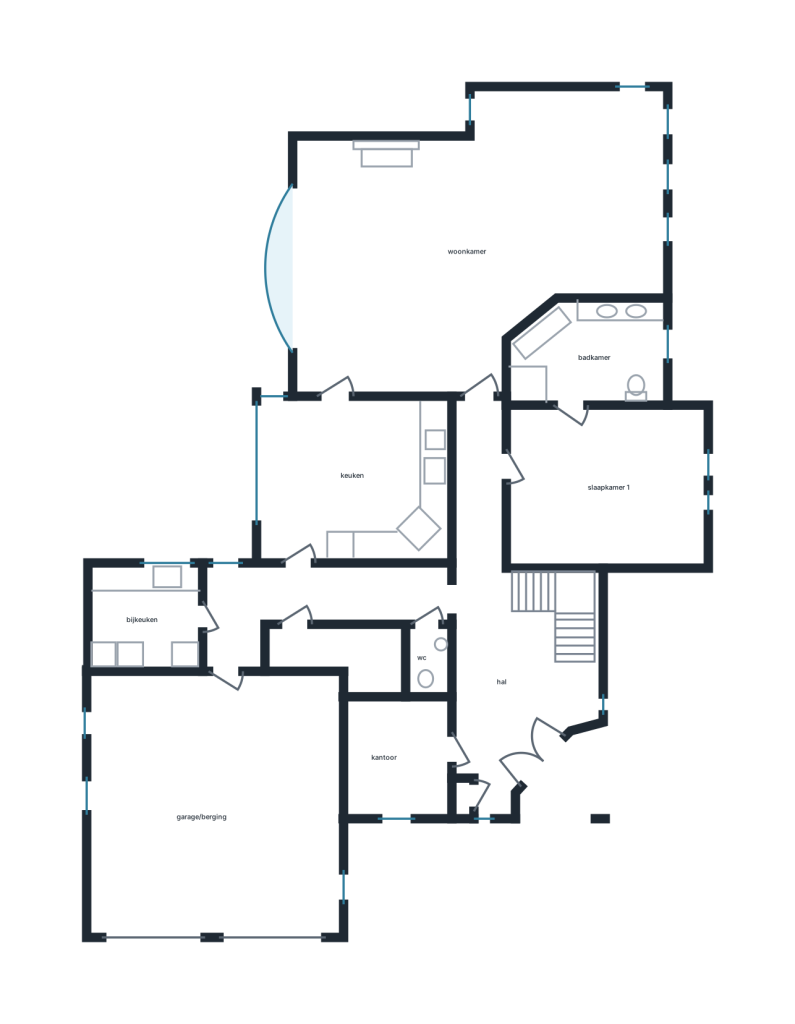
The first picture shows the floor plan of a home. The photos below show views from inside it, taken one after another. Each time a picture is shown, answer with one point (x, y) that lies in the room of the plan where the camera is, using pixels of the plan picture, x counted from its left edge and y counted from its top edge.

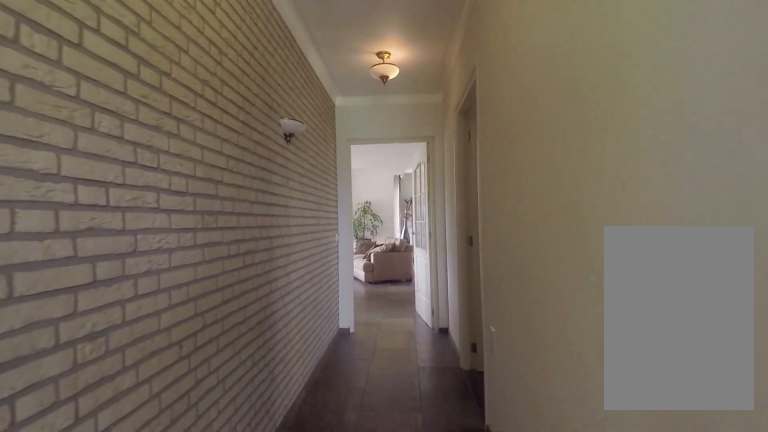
(501, 633)
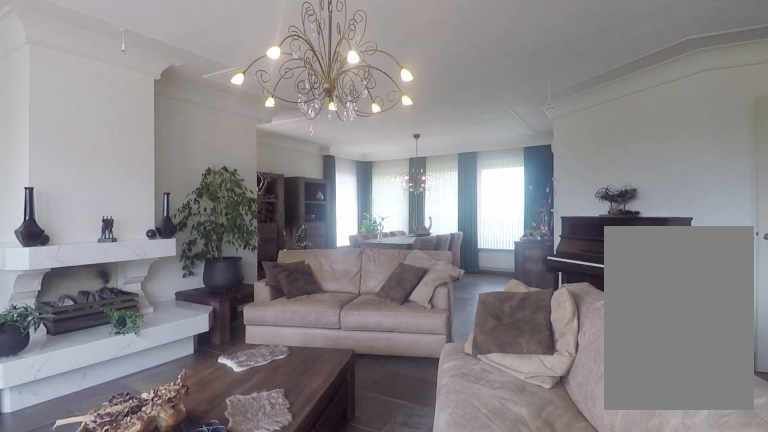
(463, 239)
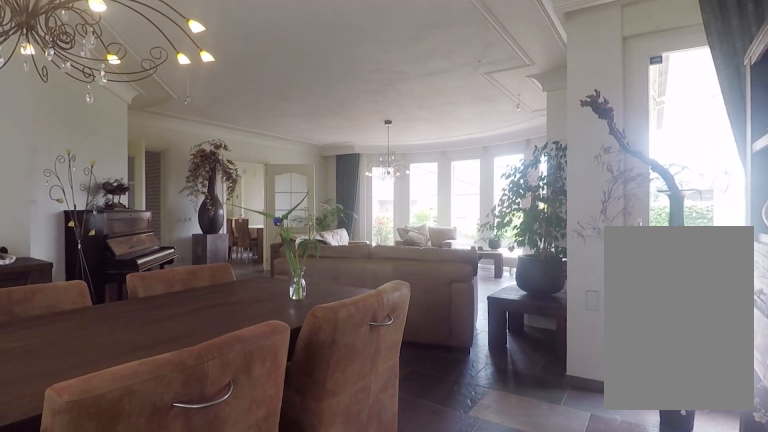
(463, 239)
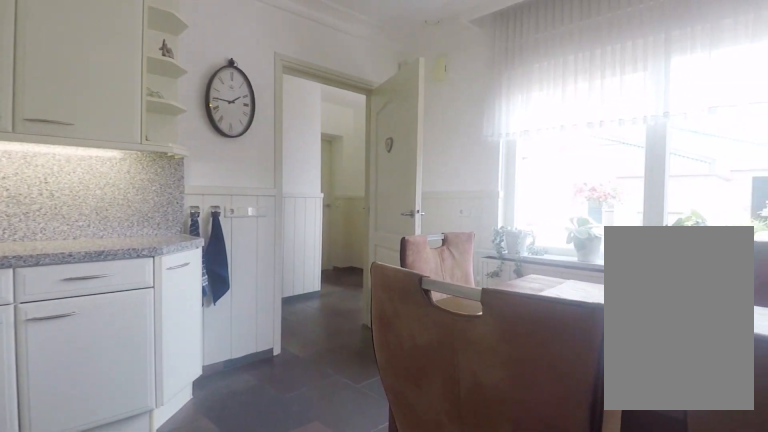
(355, 478)
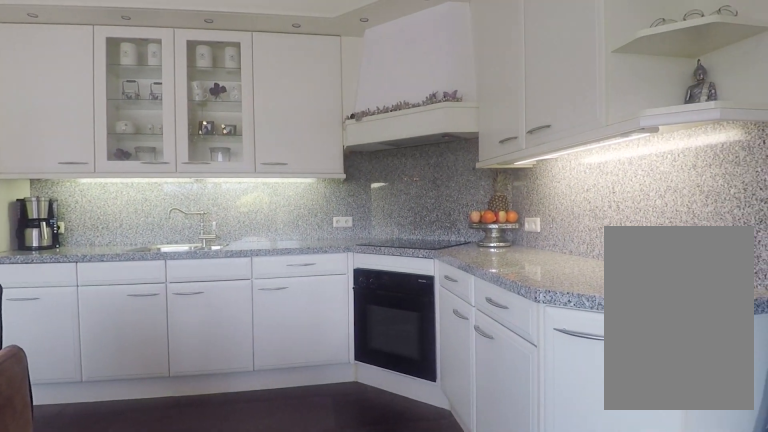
(355, 478)
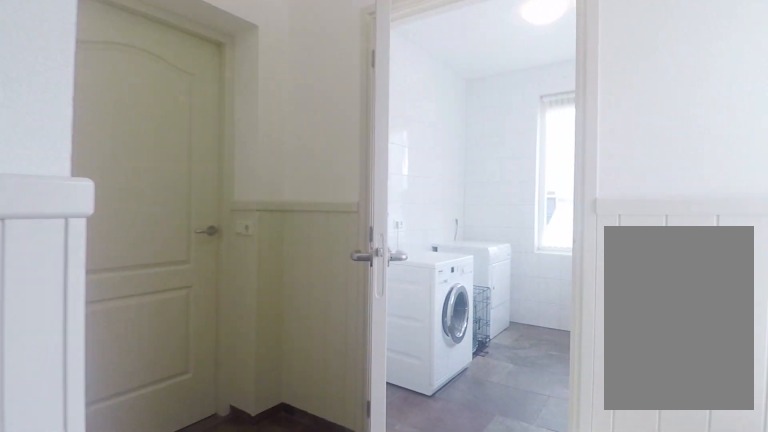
(308, 602)
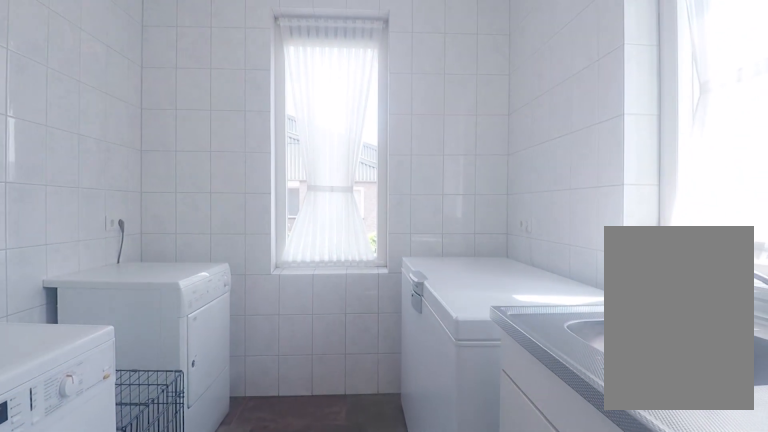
(146, 618)
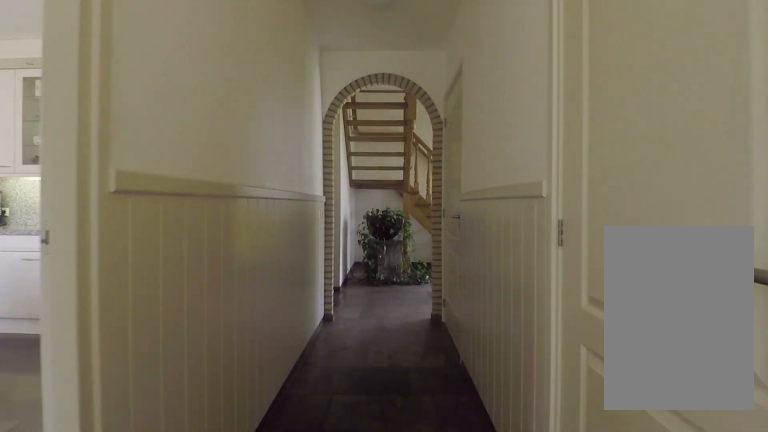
(308, 602)
